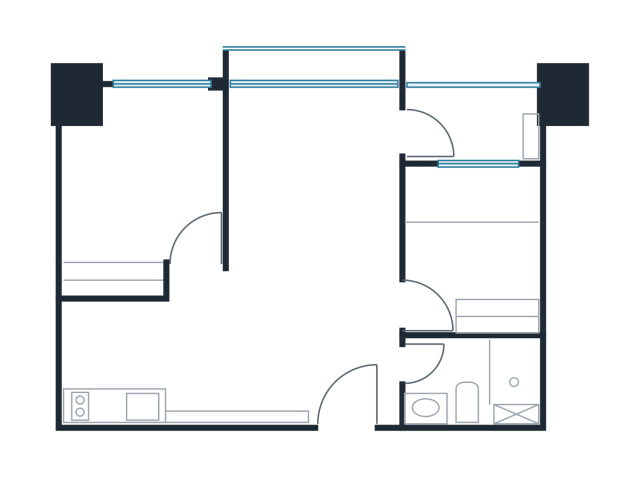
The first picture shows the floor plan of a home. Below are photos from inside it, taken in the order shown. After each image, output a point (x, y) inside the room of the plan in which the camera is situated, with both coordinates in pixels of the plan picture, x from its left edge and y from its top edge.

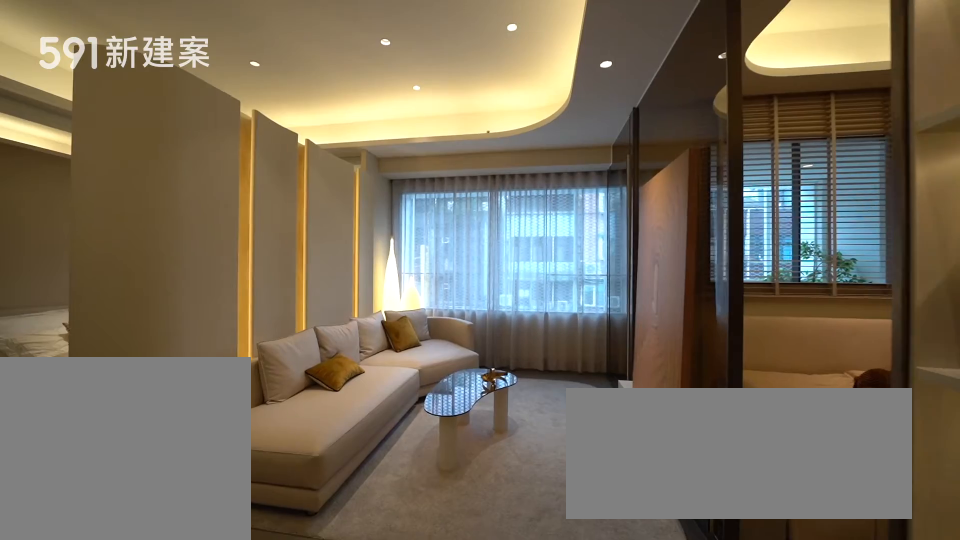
(314, 193)
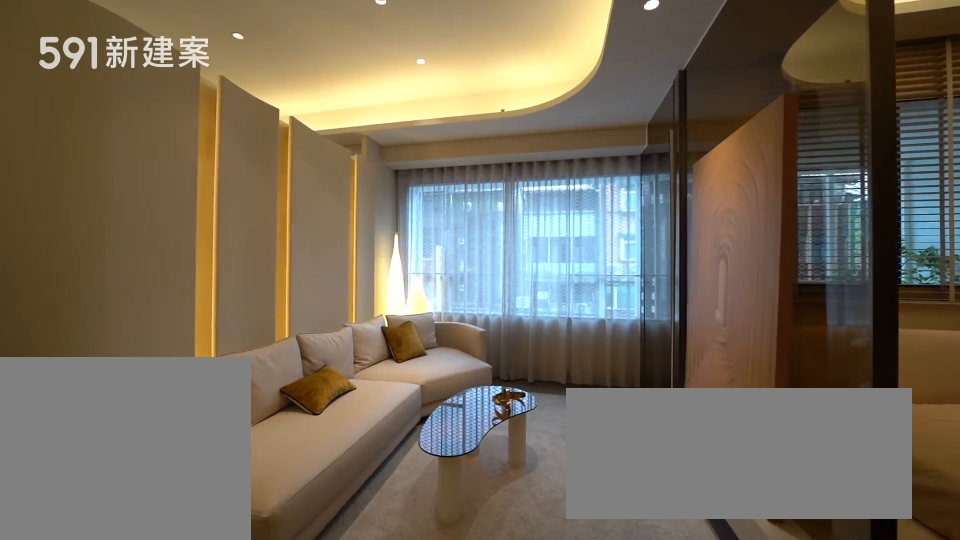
(314, 193)
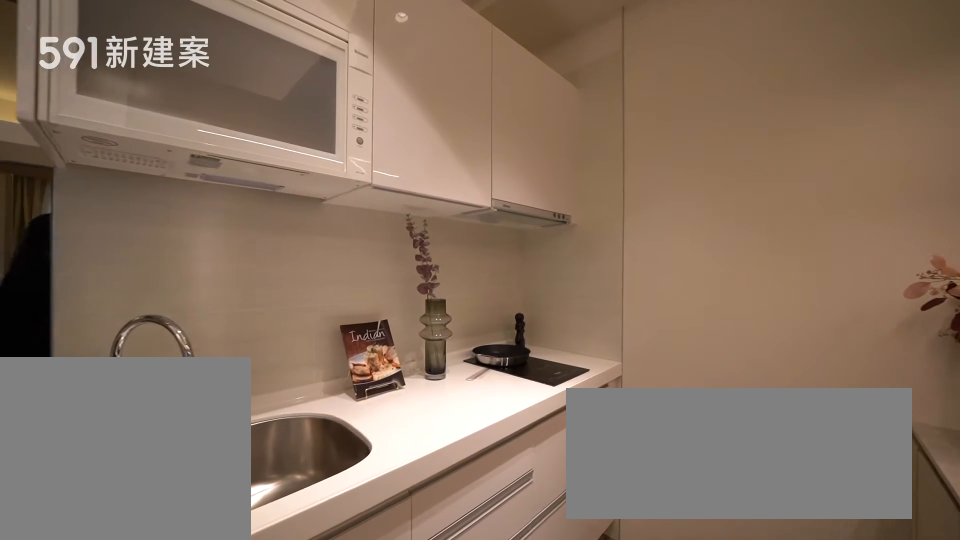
(119, 362)
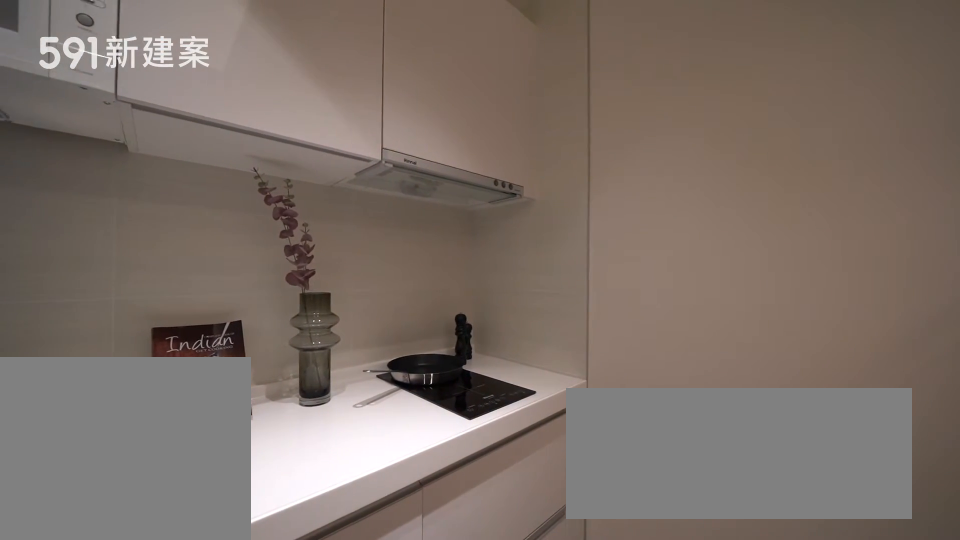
(119, 362)
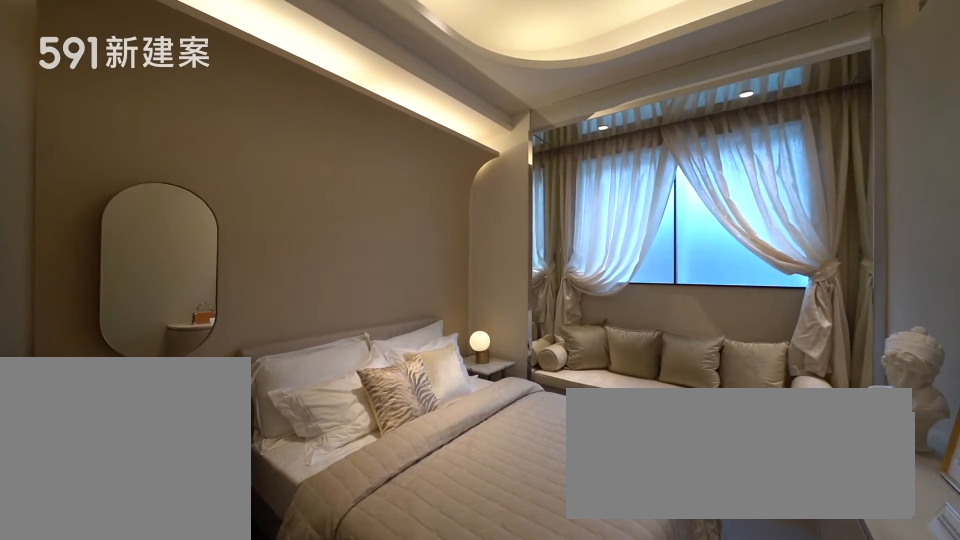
(142, 188)
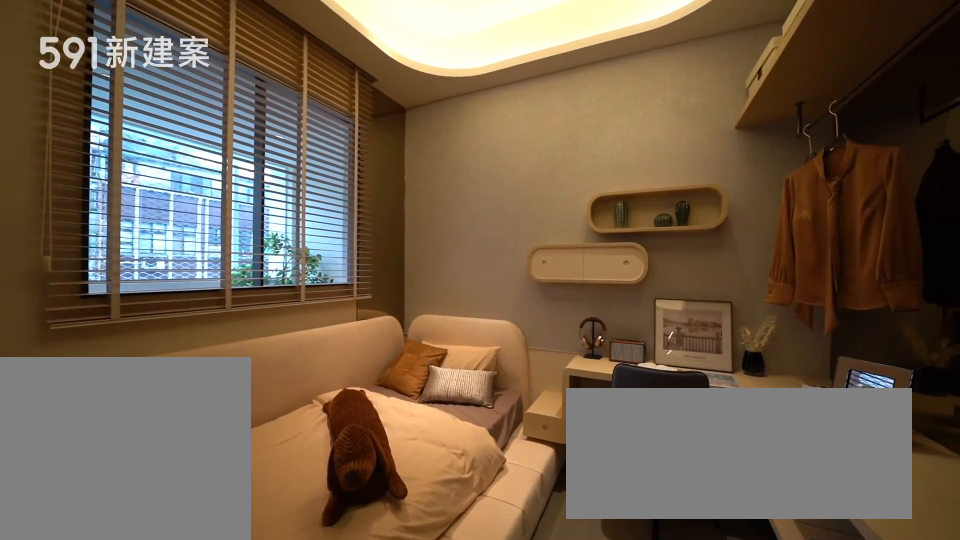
(472, 249)
